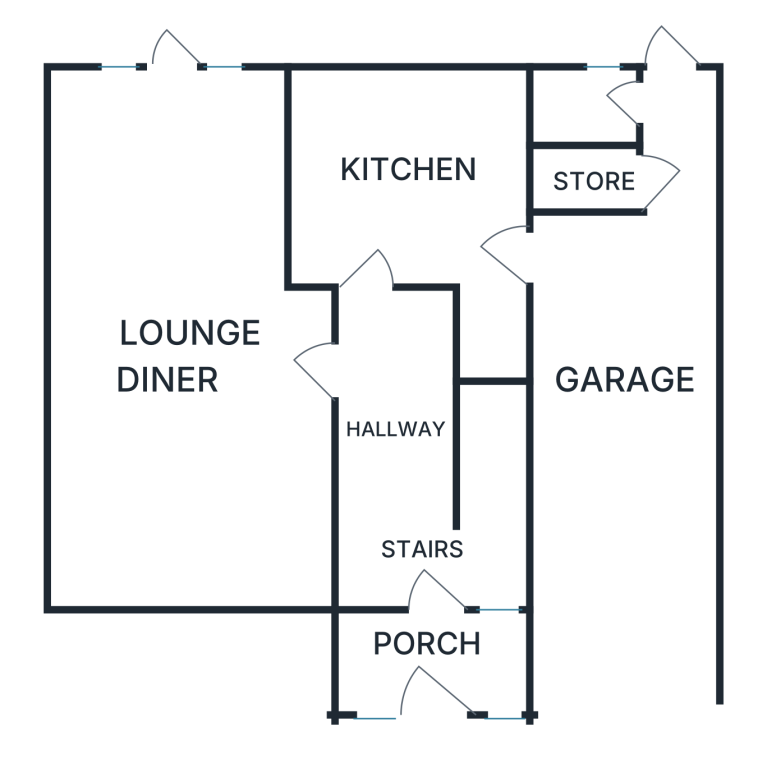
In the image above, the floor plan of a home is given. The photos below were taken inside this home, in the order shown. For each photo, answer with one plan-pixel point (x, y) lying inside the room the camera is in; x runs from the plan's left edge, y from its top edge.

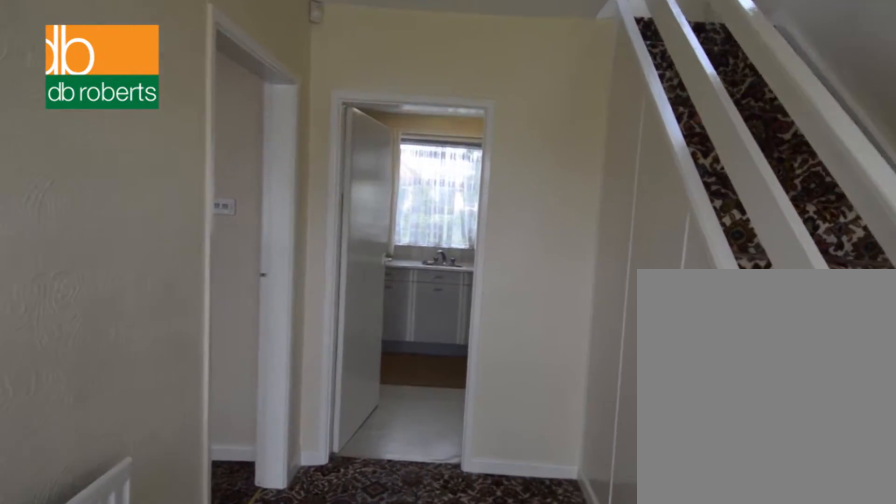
(423, 463)
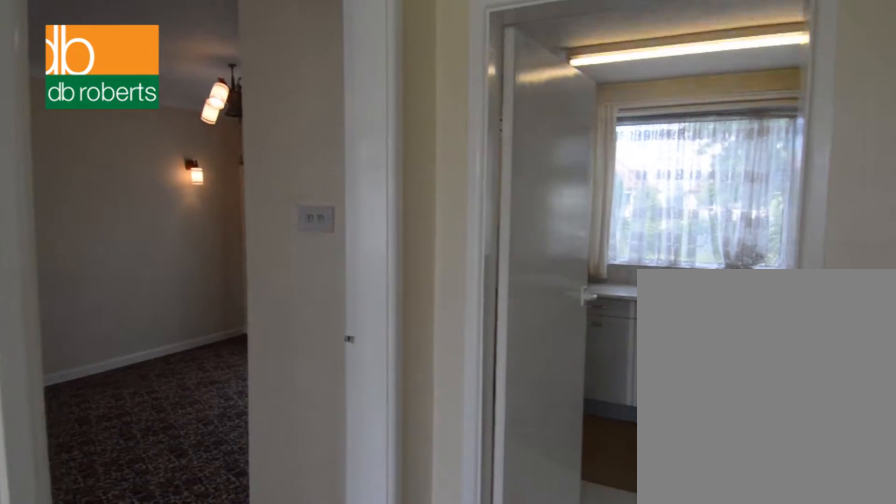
(423, 463)
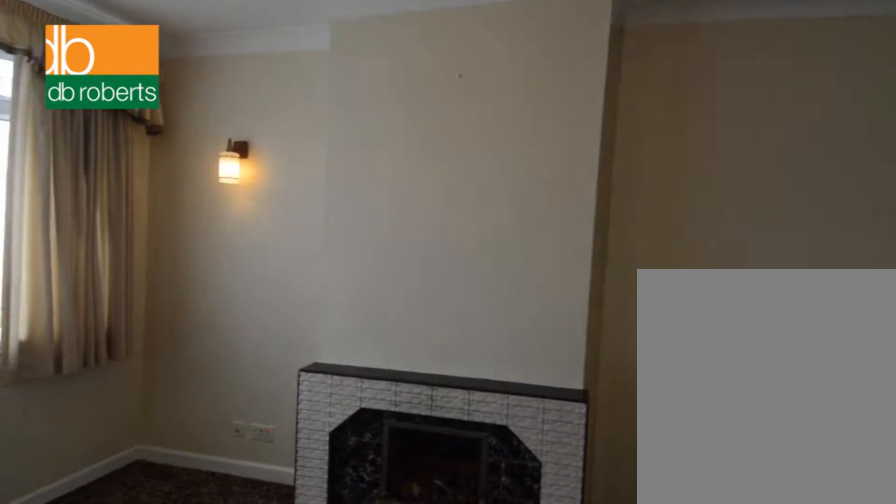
(173, 340)
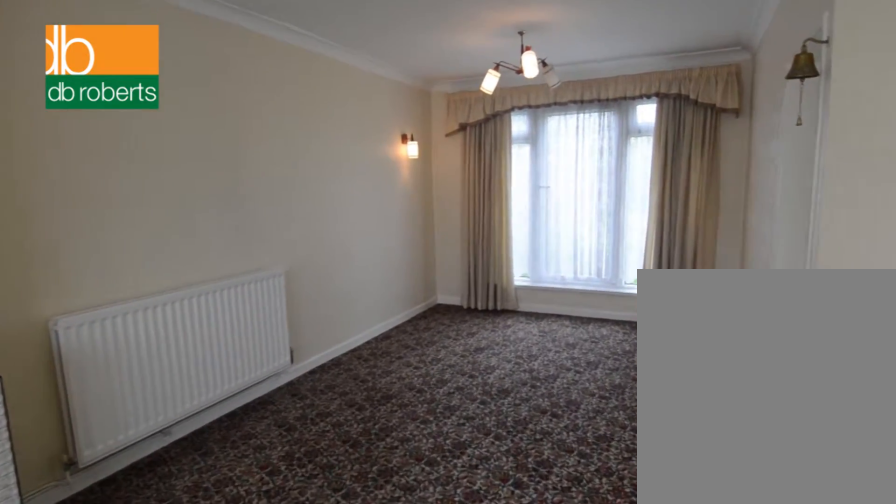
(190, 340)
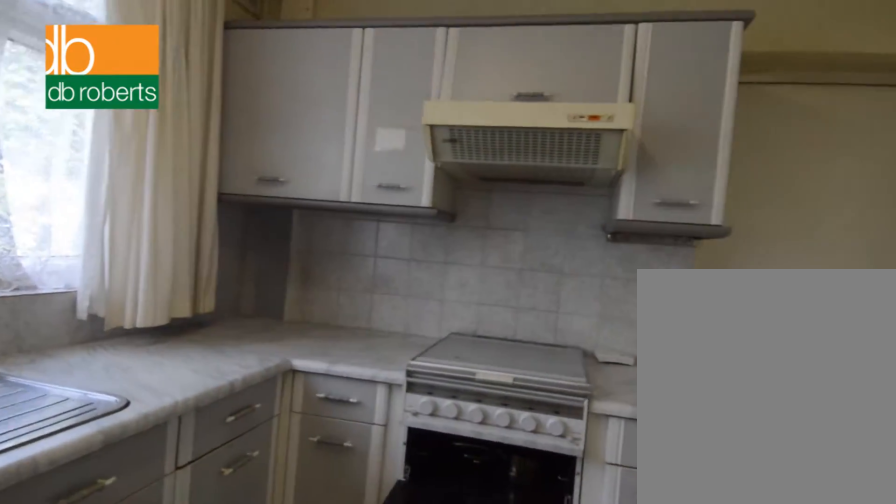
(418, 195)
